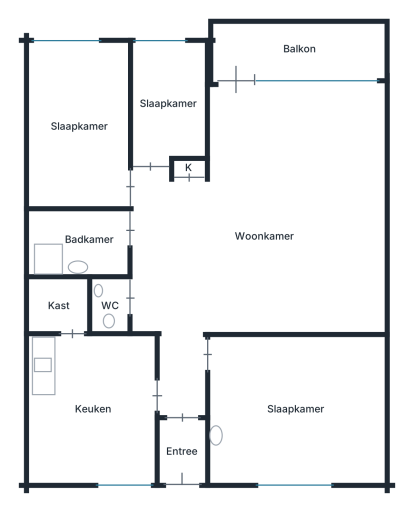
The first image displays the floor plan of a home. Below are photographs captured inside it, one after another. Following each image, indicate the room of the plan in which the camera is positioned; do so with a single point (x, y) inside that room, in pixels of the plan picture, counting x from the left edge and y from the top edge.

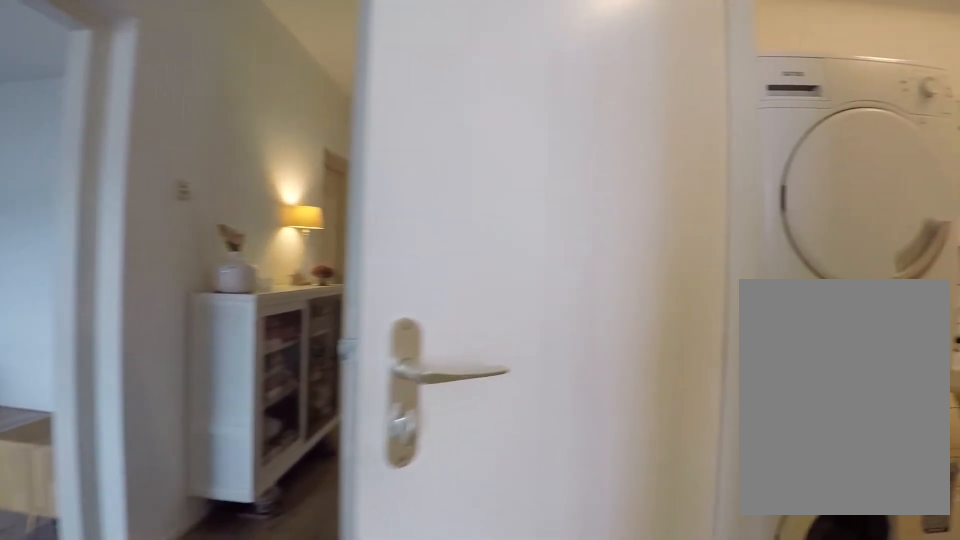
(171, 282)
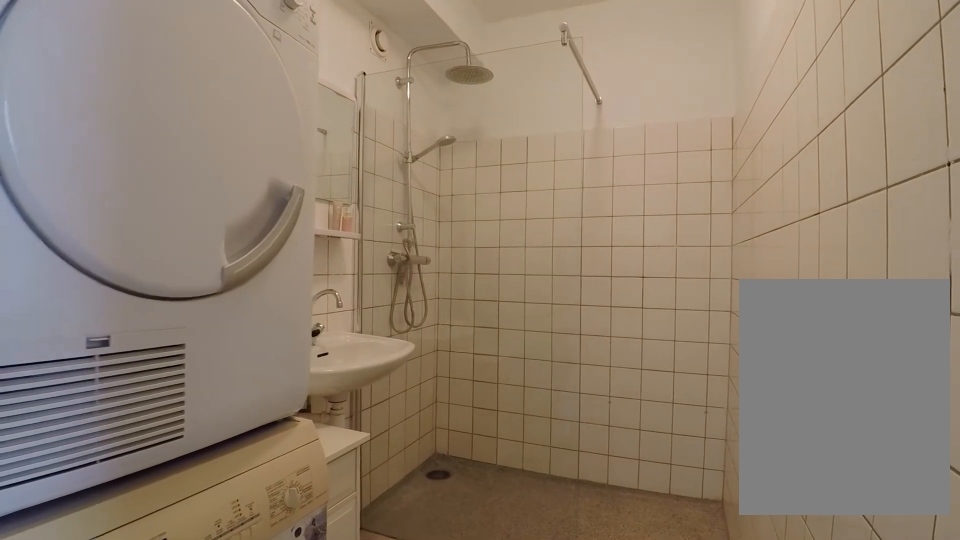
(79, 242)
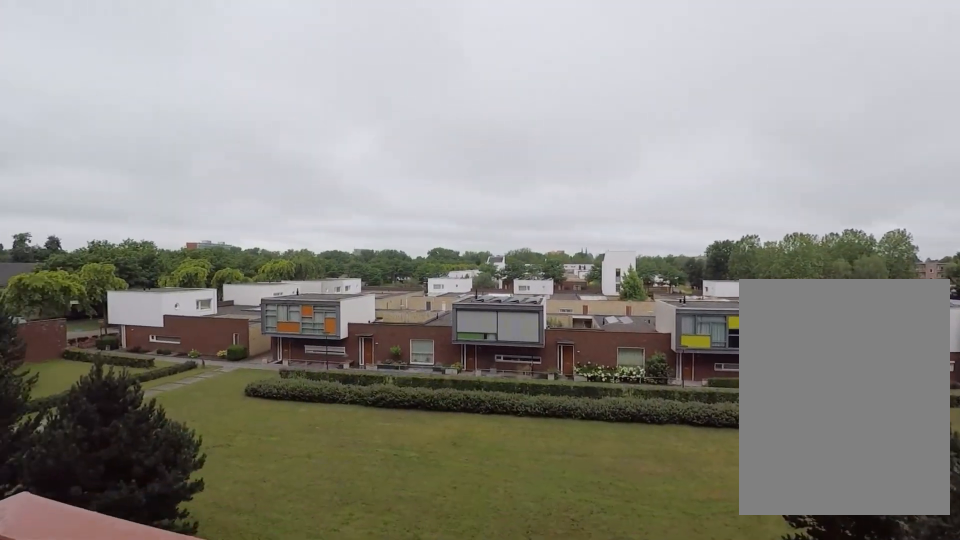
(297, 50)
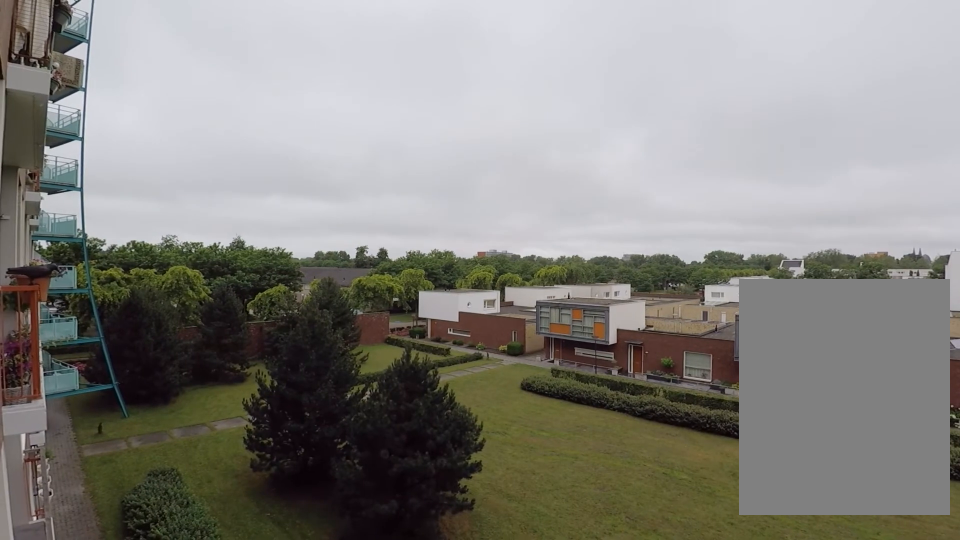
(297, 50)
